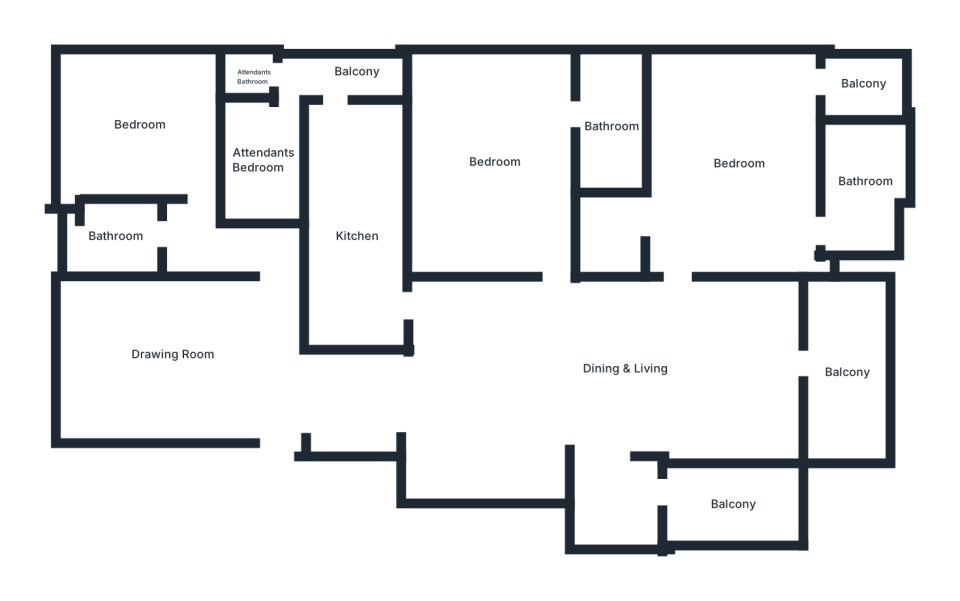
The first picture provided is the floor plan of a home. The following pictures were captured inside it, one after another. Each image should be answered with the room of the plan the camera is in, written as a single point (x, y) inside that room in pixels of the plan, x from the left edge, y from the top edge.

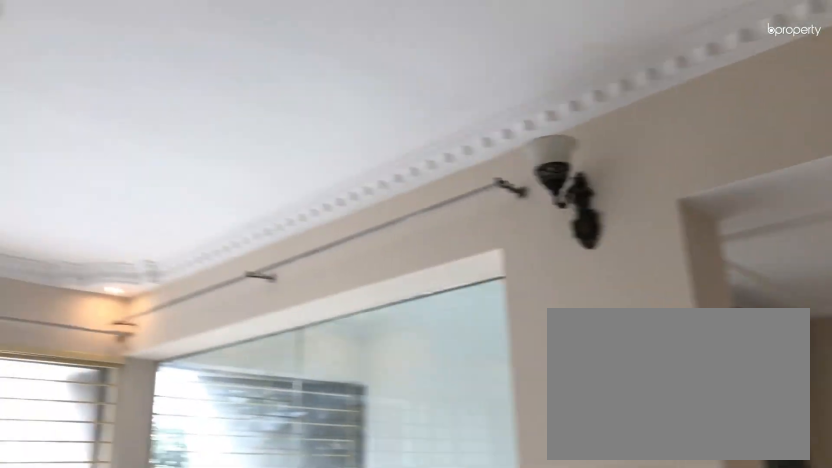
(630, 368)
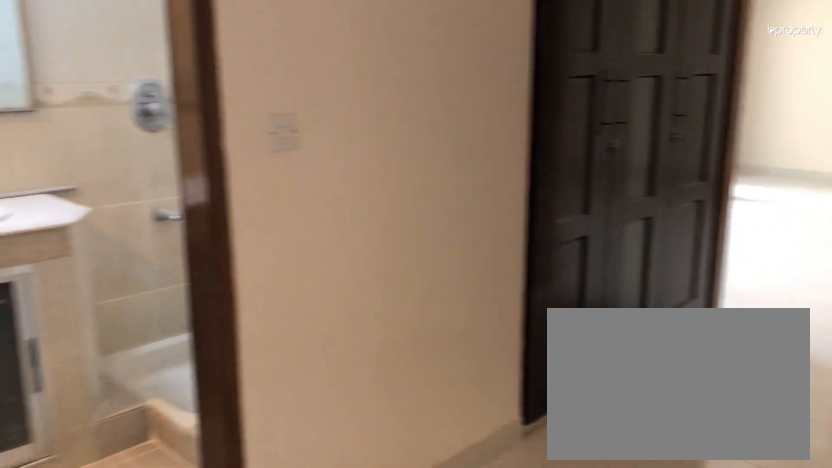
(496, 162)
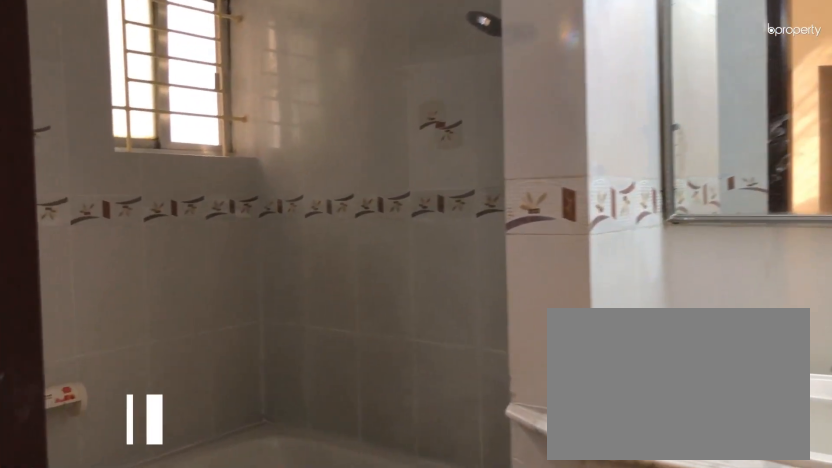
(865, 181)
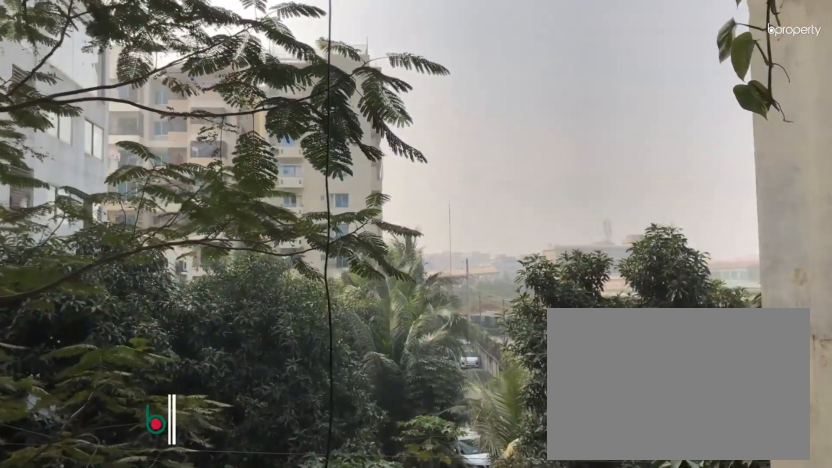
(848, 369)
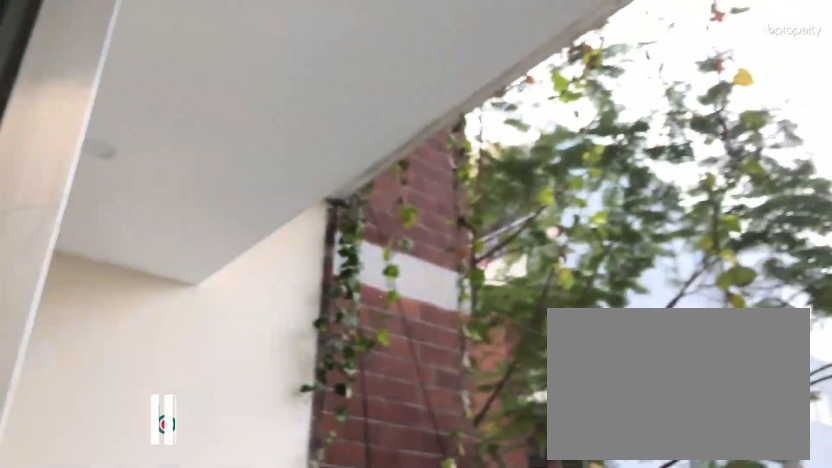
(848, 369)
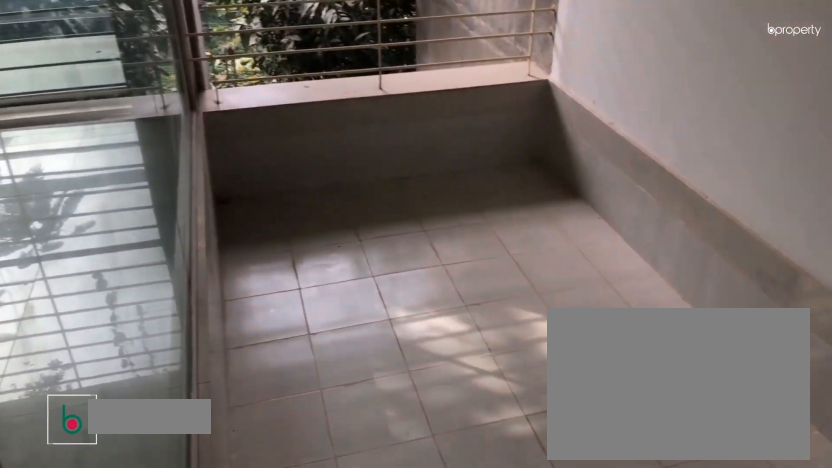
(731, 505)
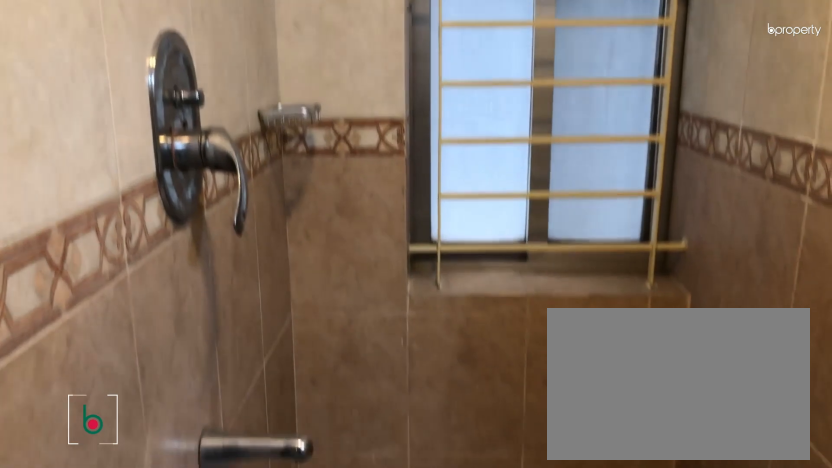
(119, 234)
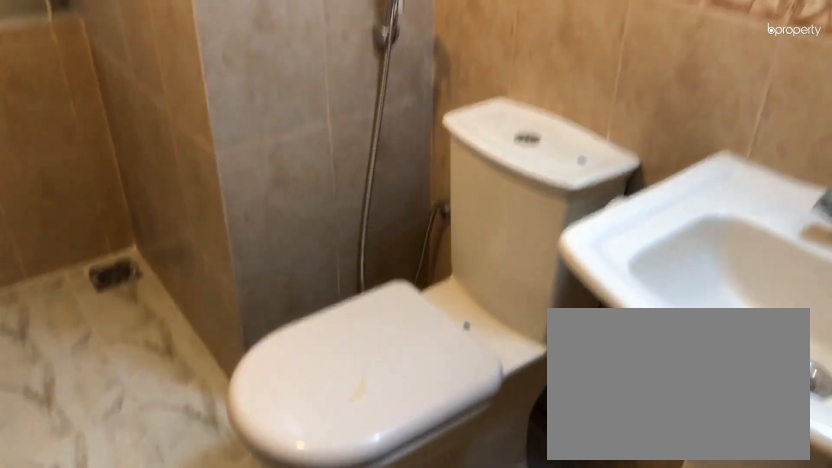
(119, 234)
